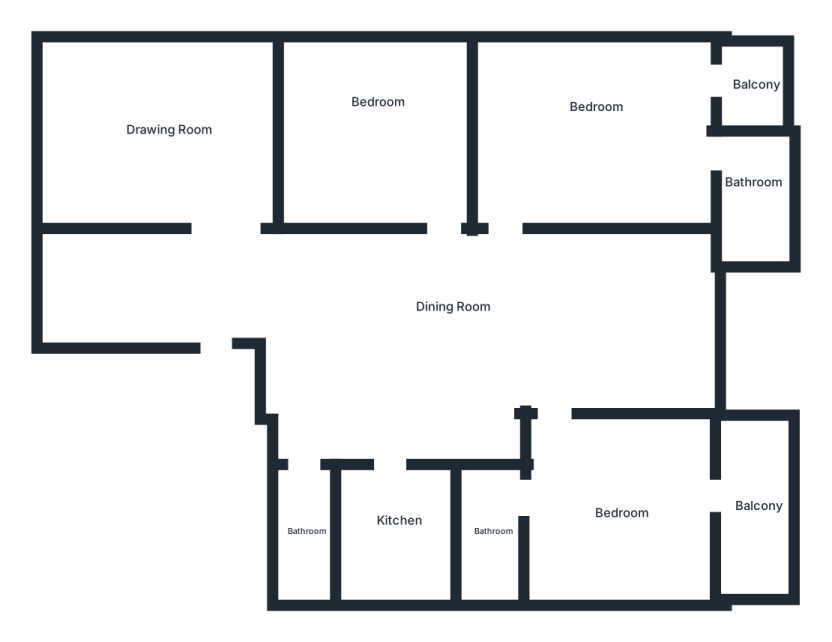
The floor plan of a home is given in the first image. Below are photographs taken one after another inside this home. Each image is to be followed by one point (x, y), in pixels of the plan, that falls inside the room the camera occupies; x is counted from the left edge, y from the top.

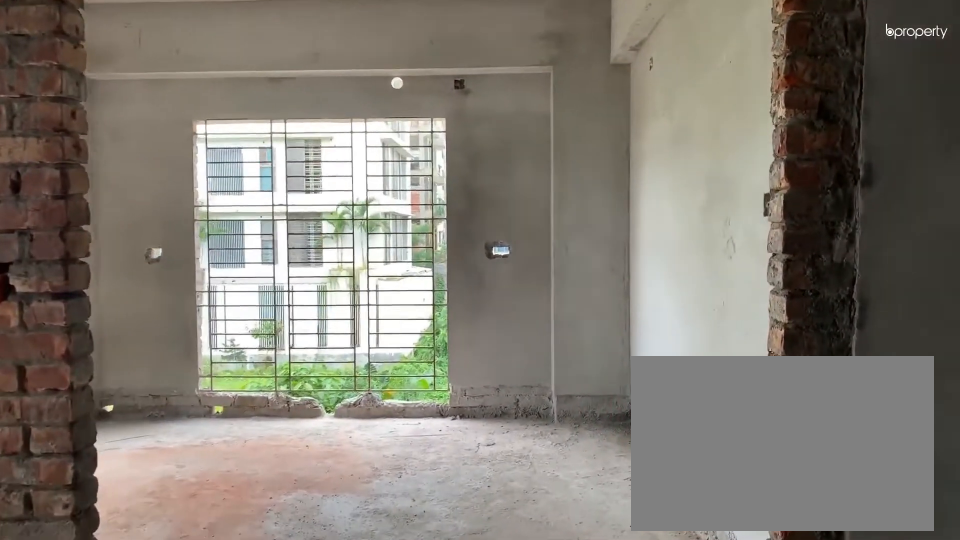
(213, 270)
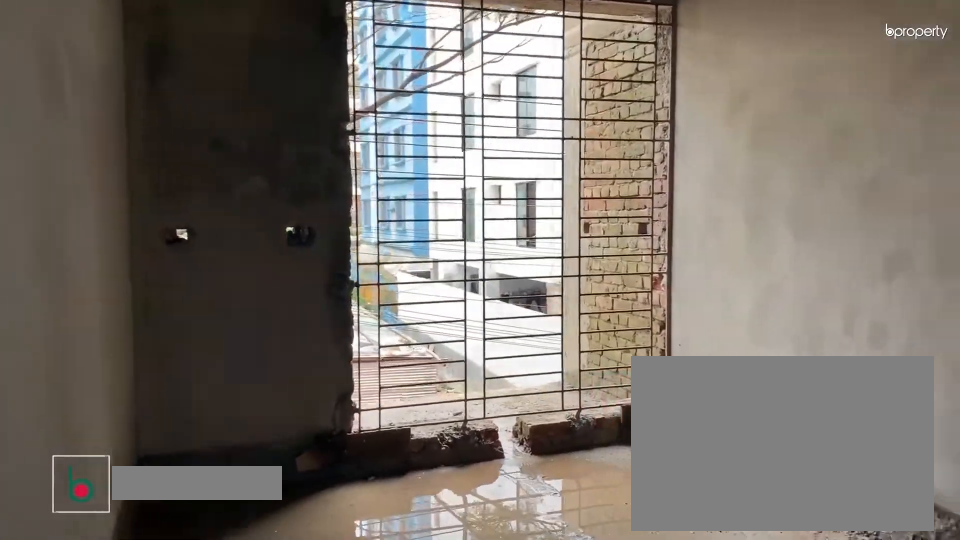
(474, 343)
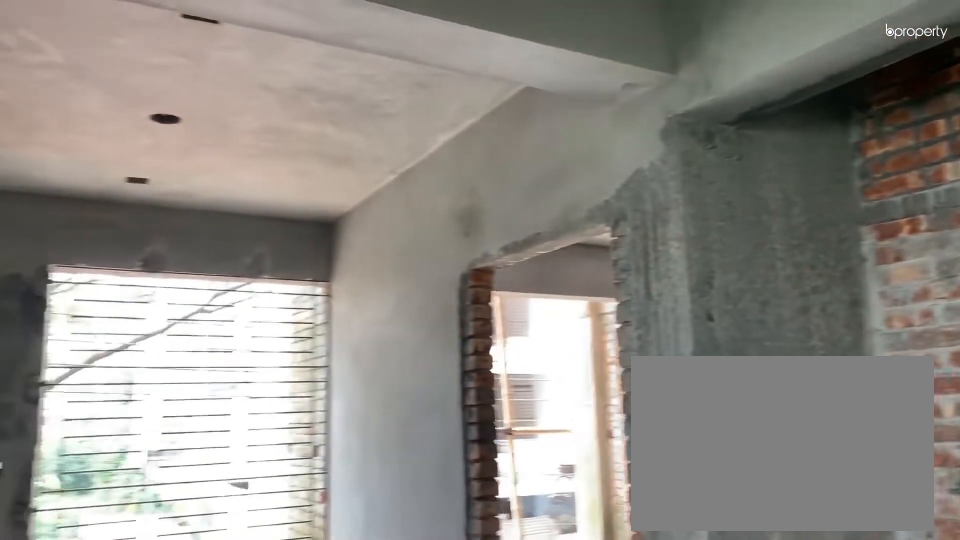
(476, 344)
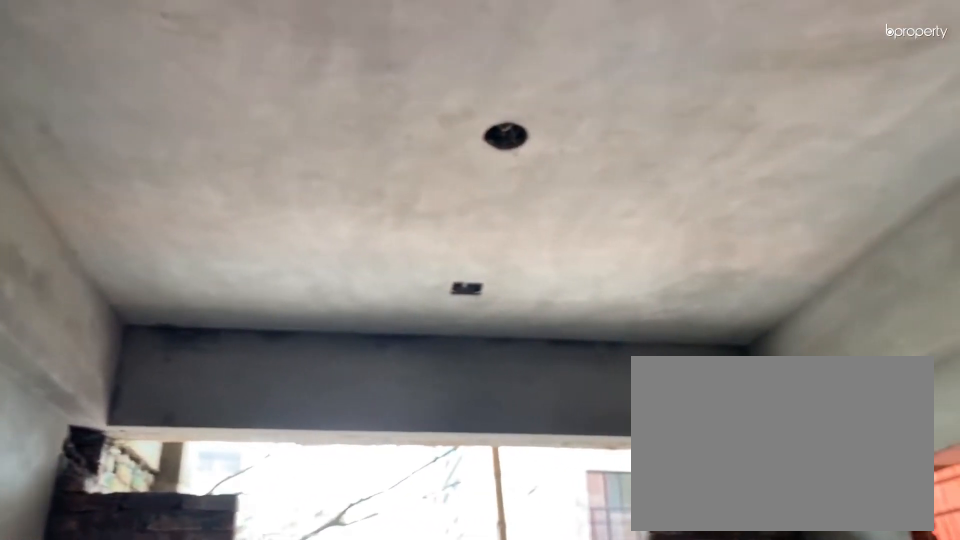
(621, 506)
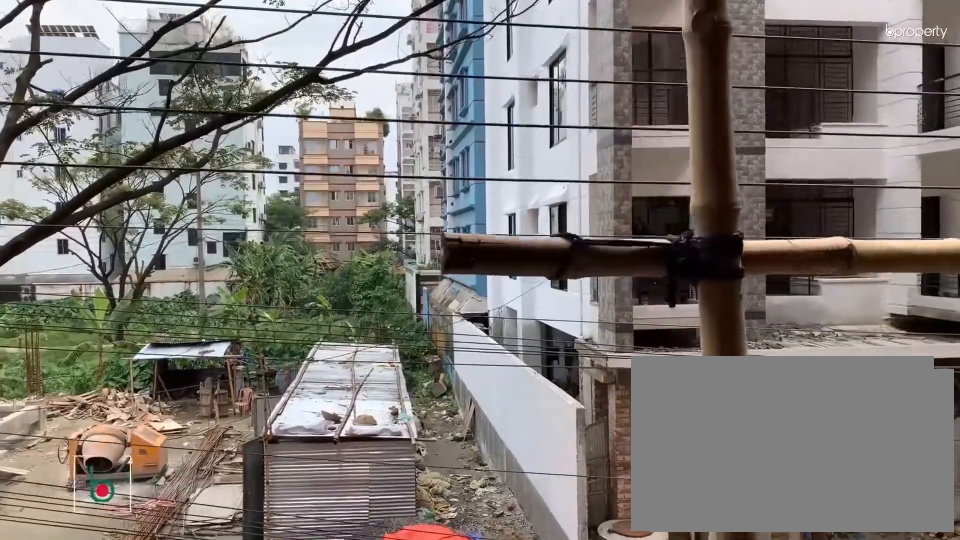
(742, 507)
